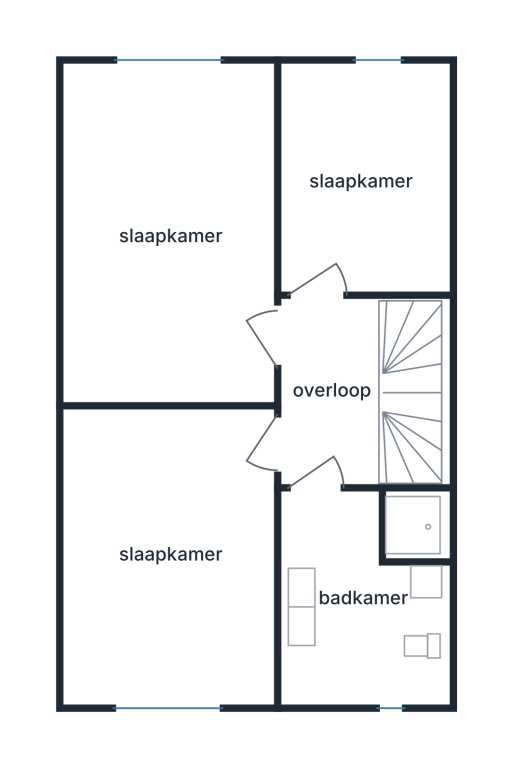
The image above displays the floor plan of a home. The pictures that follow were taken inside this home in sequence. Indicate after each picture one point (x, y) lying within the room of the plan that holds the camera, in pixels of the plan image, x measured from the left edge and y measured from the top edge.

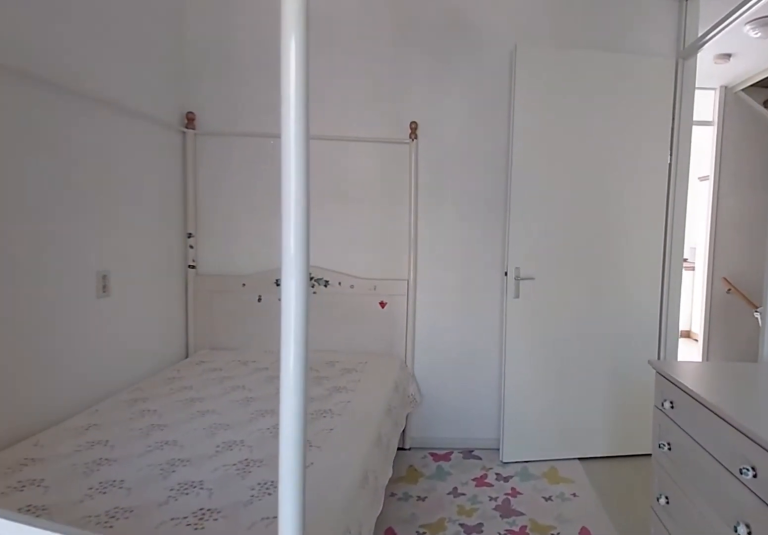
(170, 590)
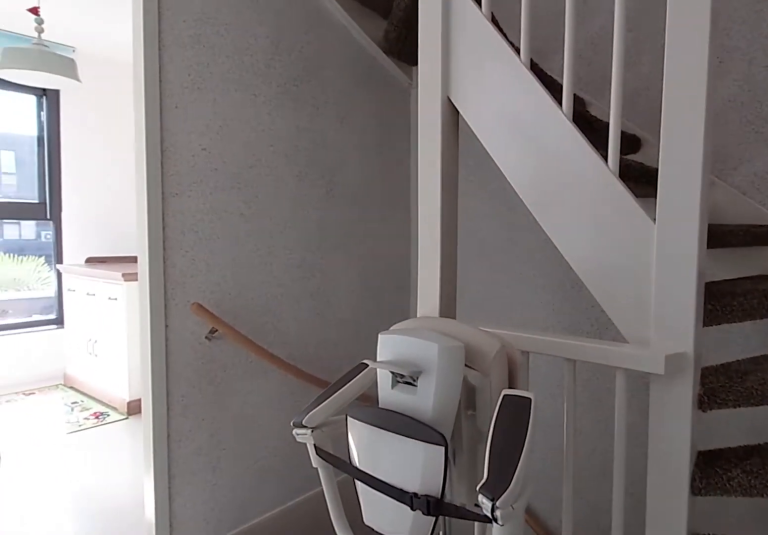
(363, 390)
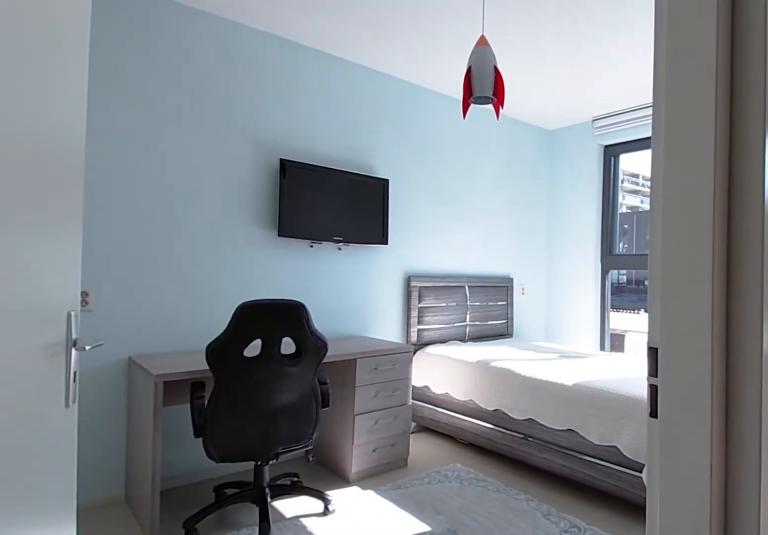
(363, 390)
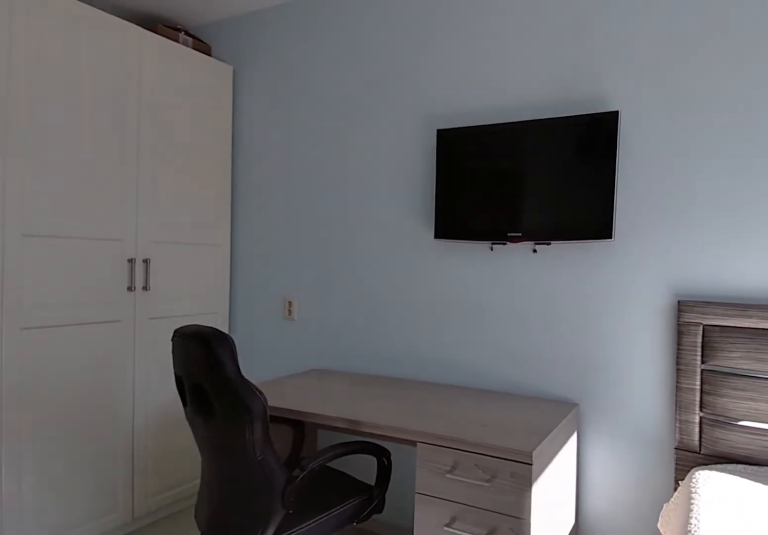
(73, 238)
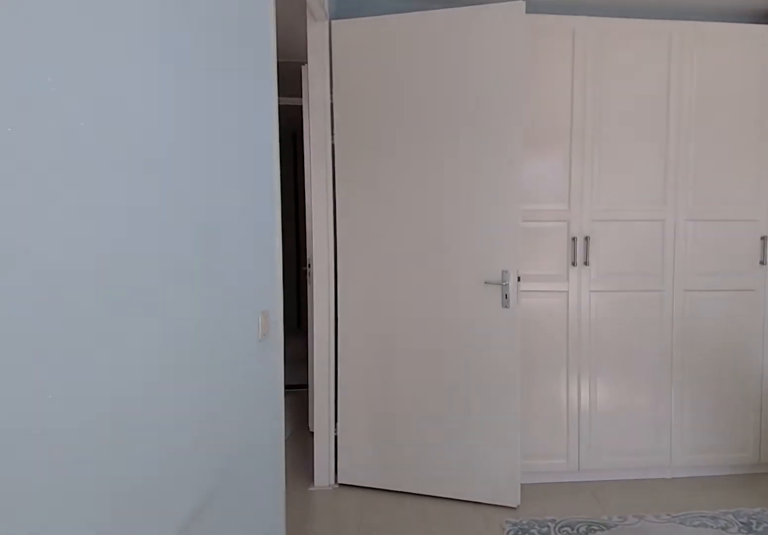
(73, 238)
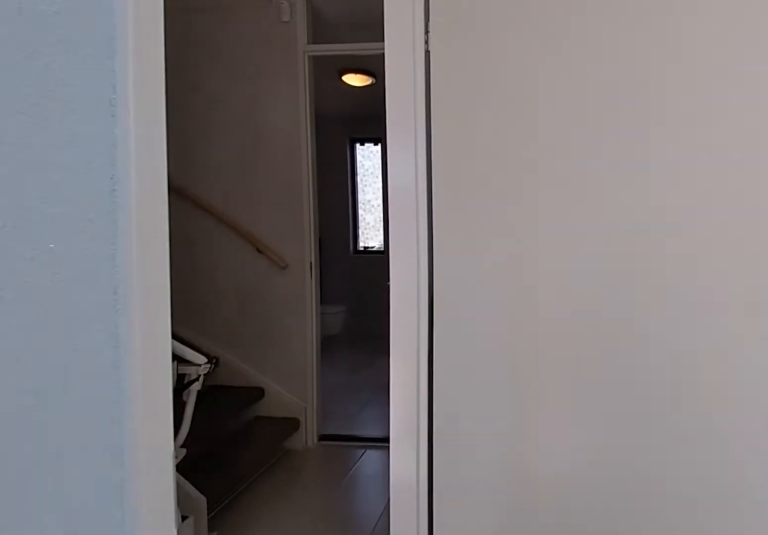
(125, 163)
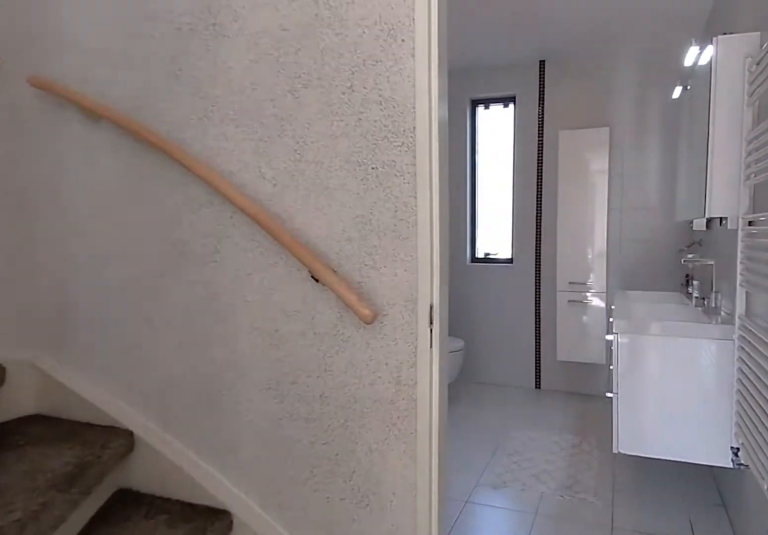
(363, 390)
